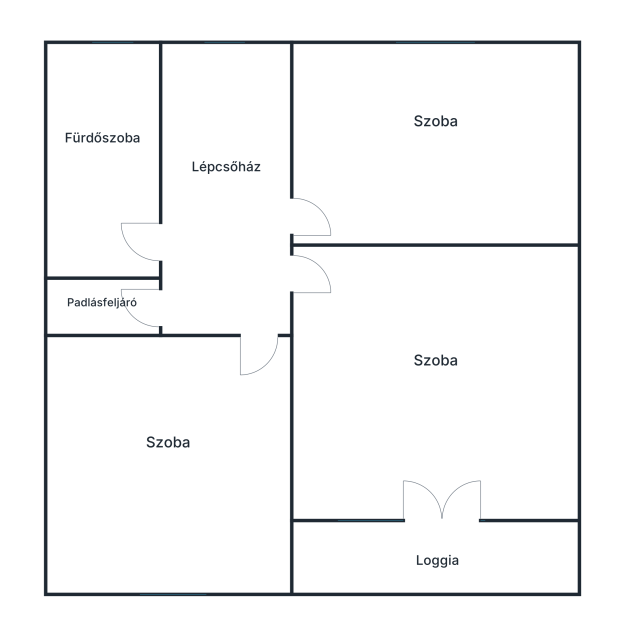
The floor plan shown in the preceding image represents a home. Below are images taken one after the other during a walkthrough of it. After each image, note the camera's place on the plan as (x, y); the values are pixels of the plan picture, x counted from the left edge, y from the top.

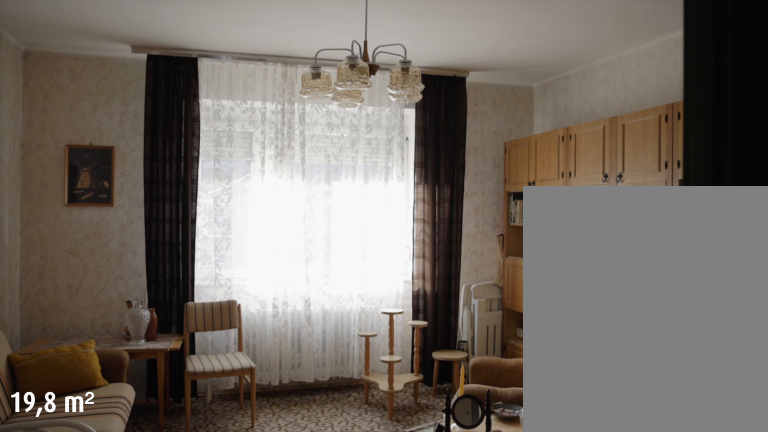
(259, 337)
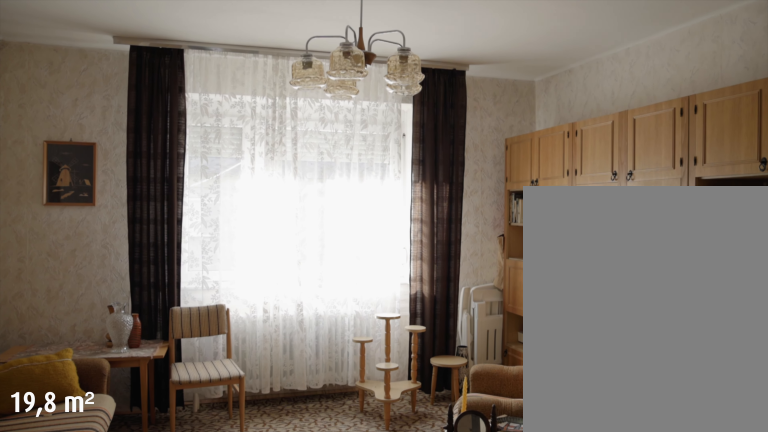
(250, 344)
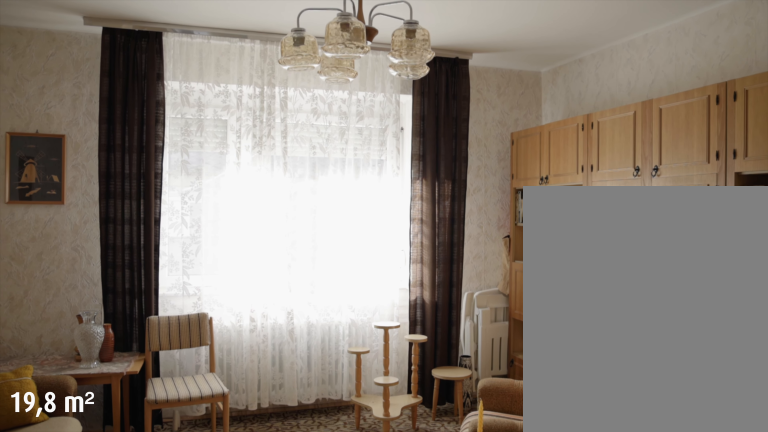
(227, 390)
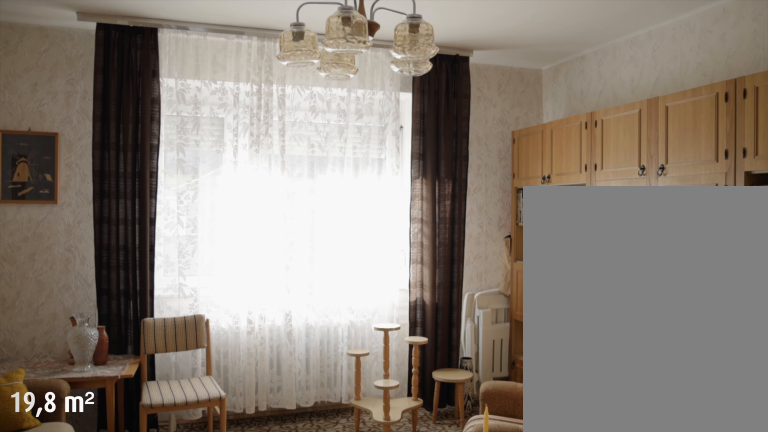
(222, 403)
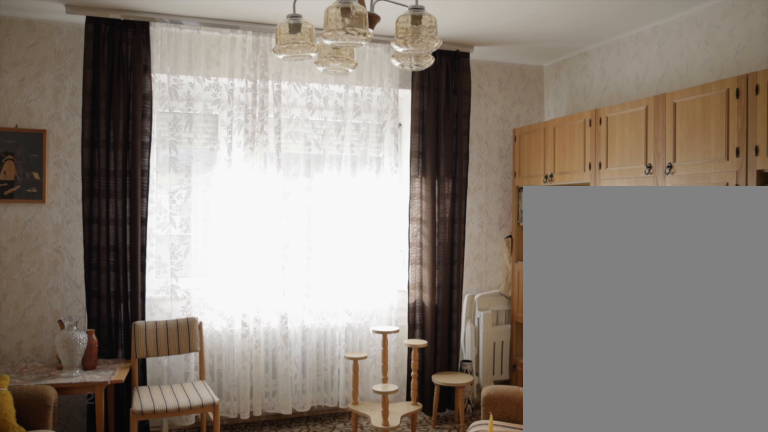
(214, 423)
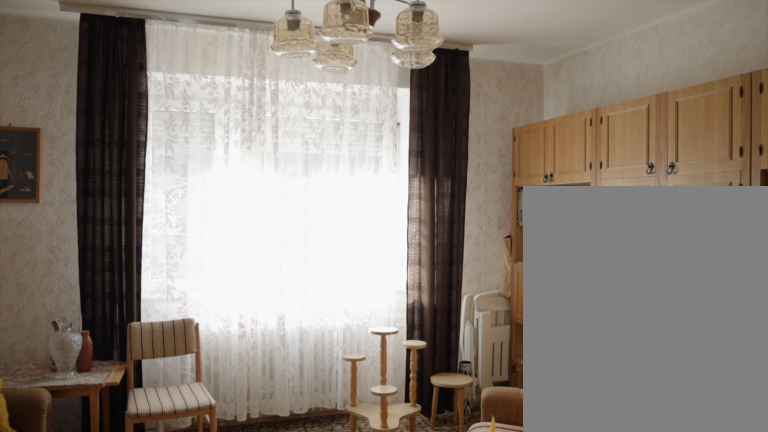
(213, 428)
